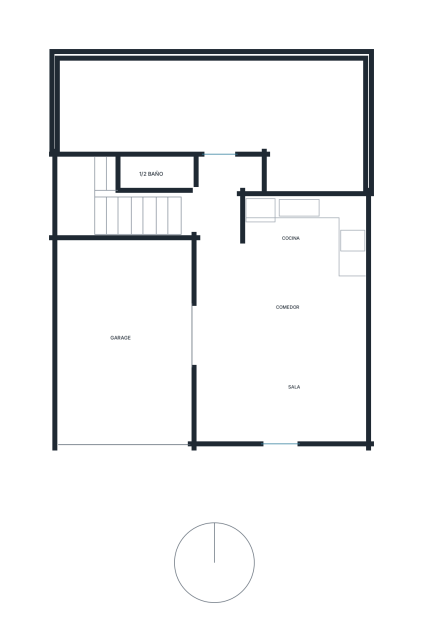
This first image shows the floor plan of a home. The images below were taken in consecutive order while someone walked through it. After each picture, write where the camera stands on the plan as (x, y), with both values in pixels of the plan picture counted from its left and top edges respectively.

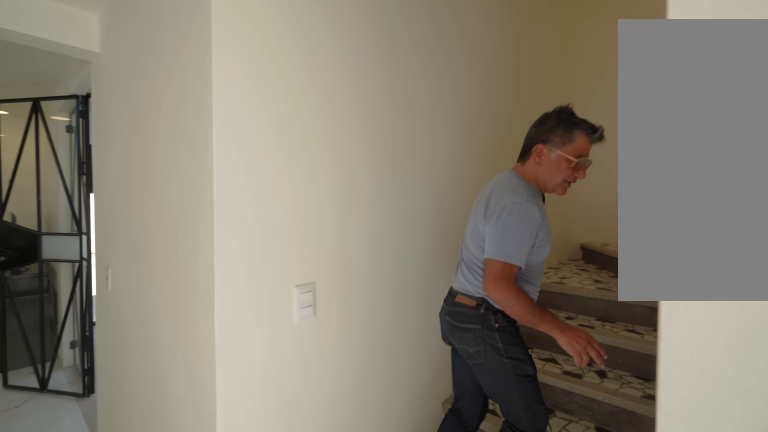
(212, 175)
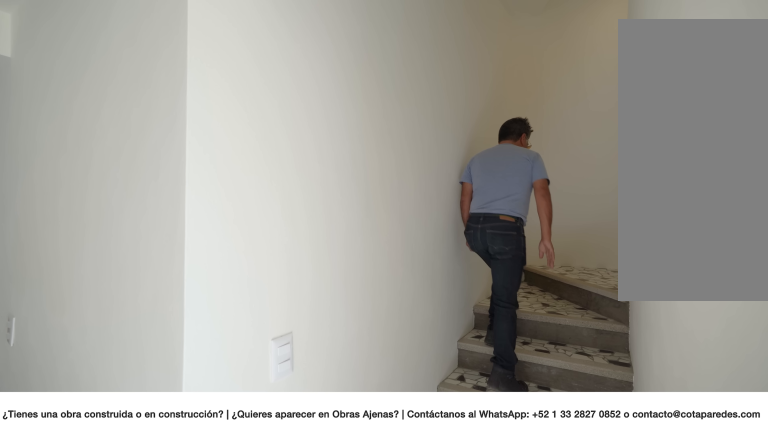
(215, 199)
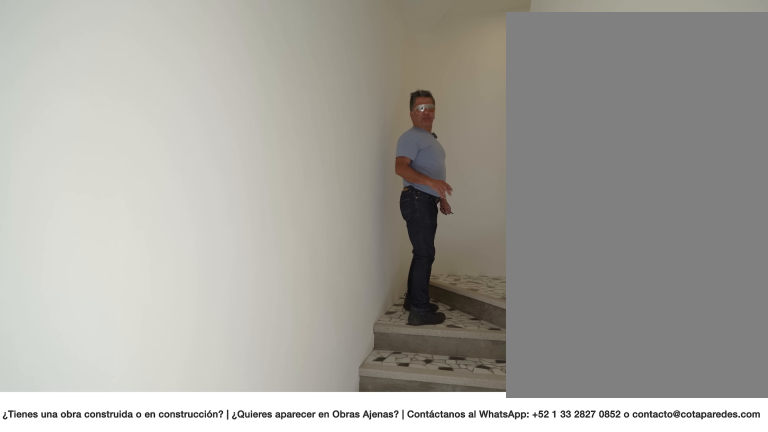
(176, 214)
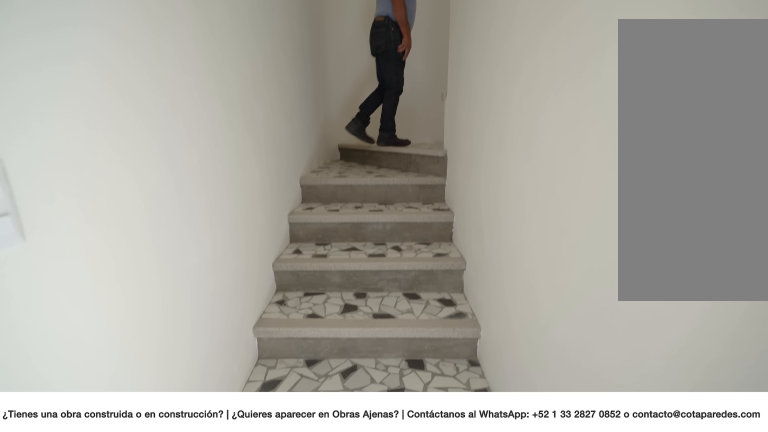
(176, 211)
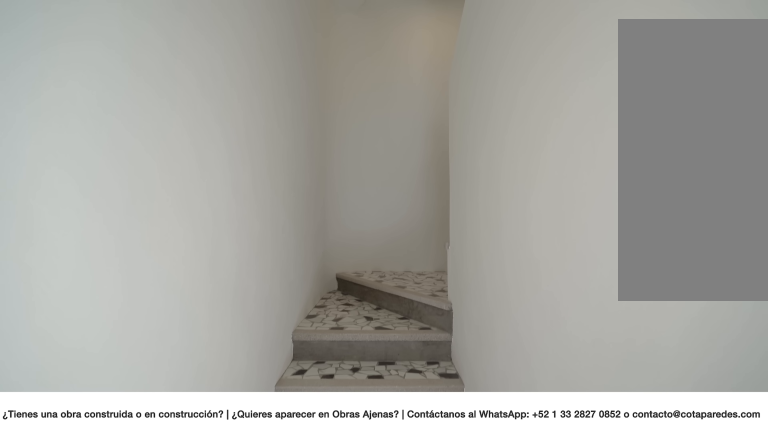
(189, 210)
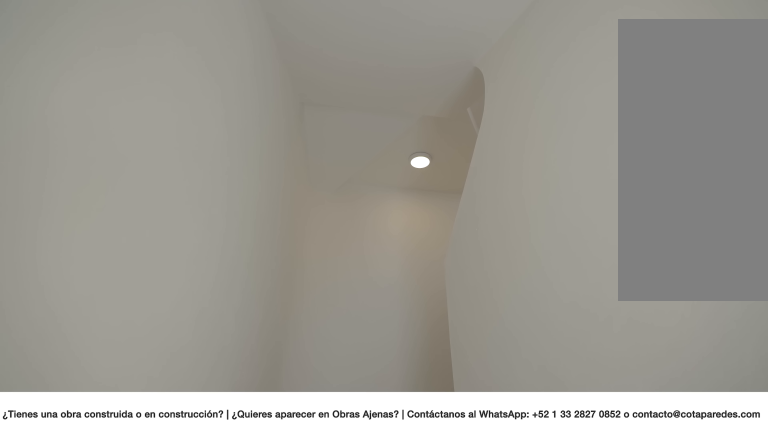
(189, 210)
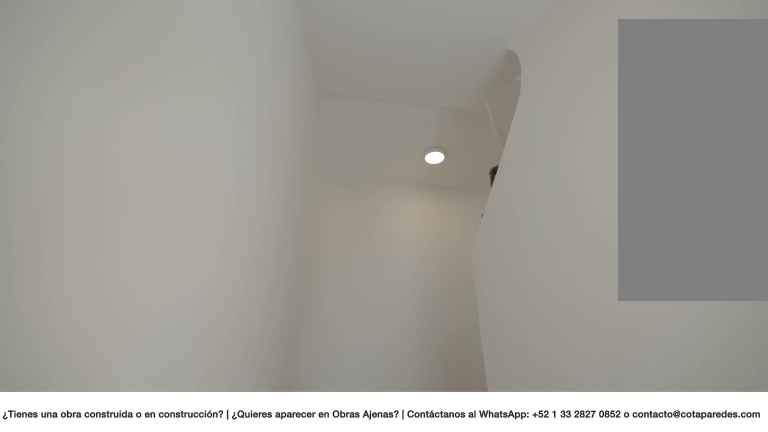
(189, 210)
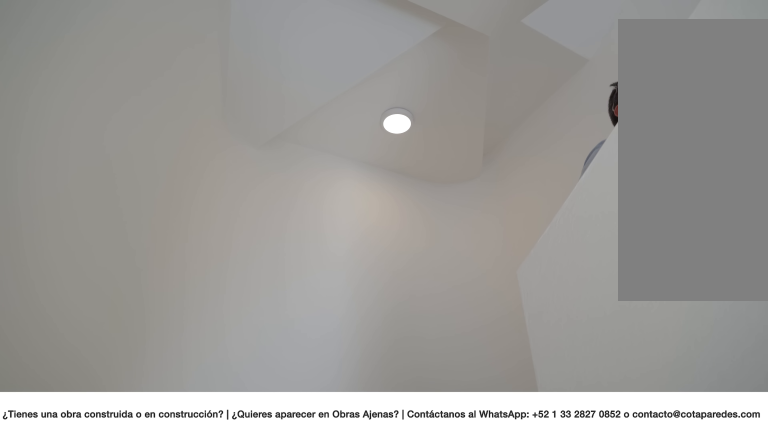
(189, 209)
